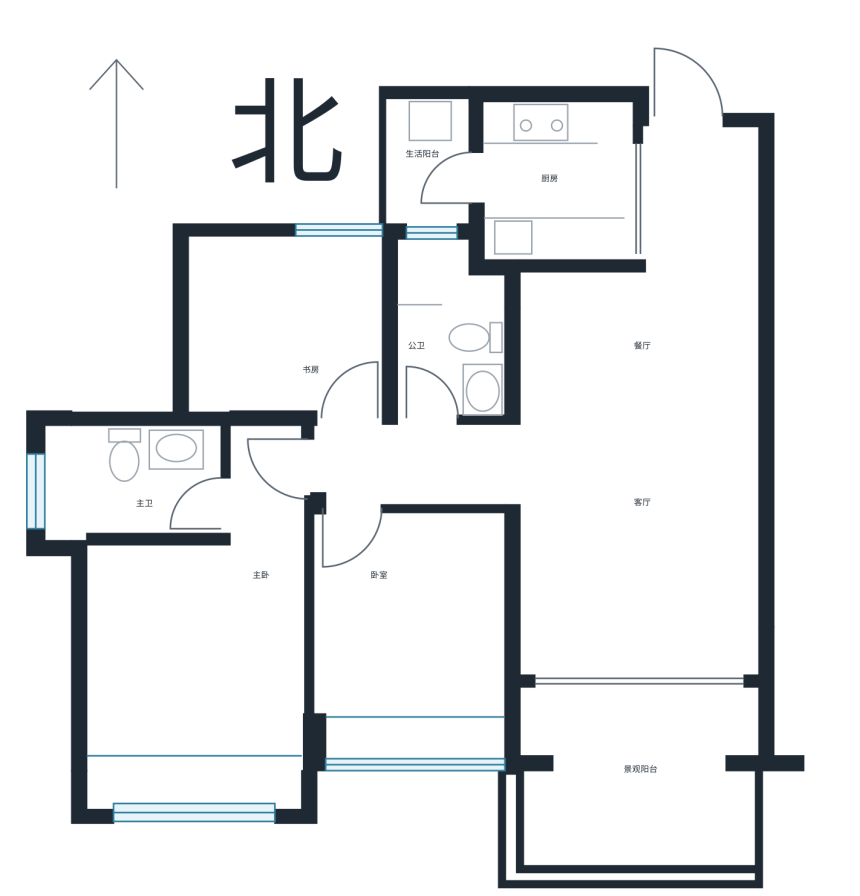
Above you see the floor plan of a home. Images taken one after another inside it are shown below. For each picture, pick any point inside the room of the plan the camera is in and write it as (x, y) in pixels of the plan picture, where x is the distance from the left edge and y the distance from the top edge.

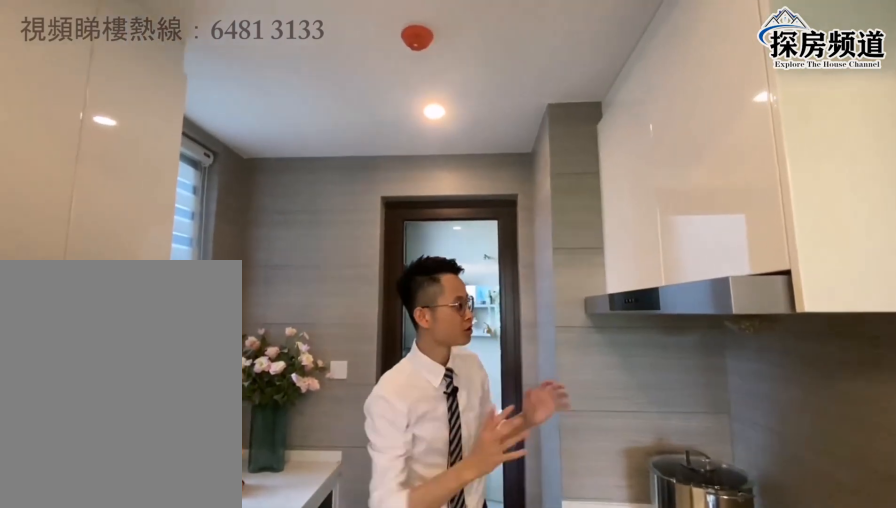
(579, 205)
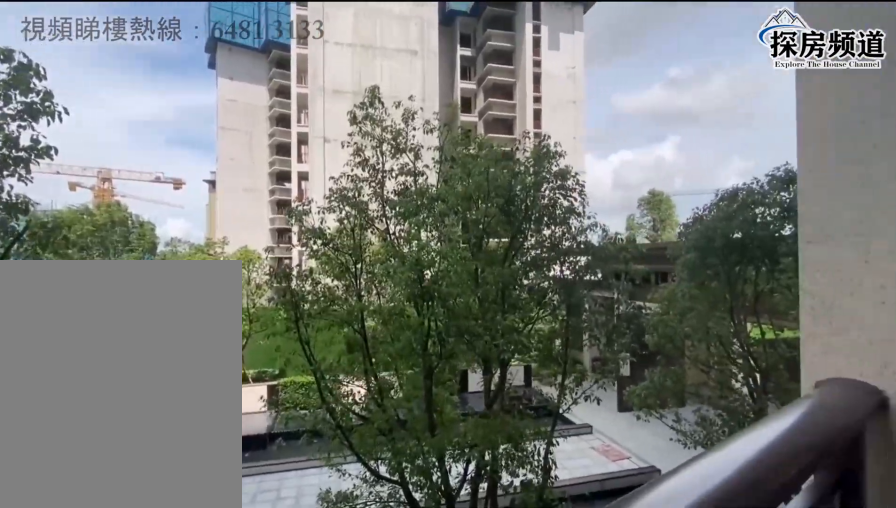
(637, 769)
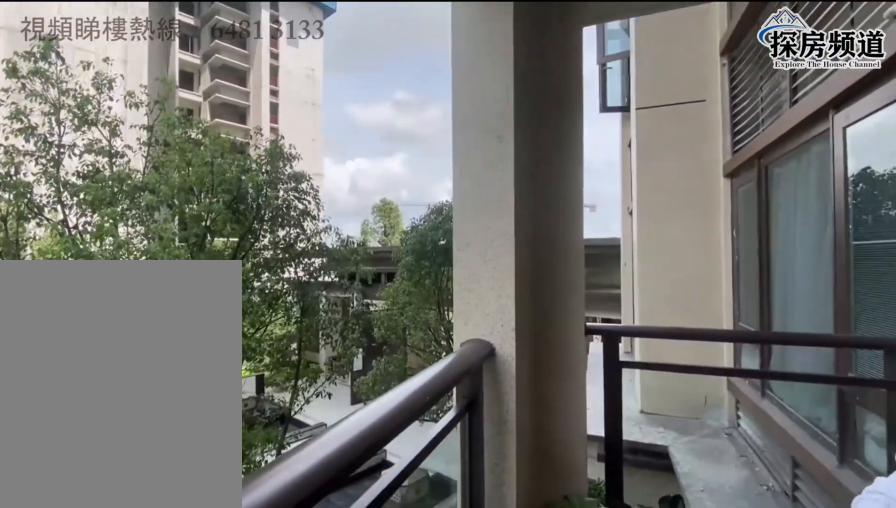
(637, 766)
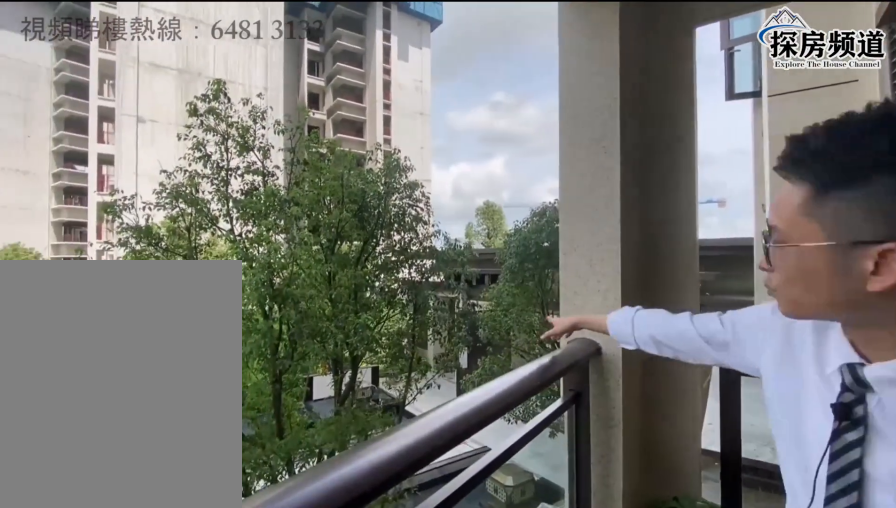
(636, 769)
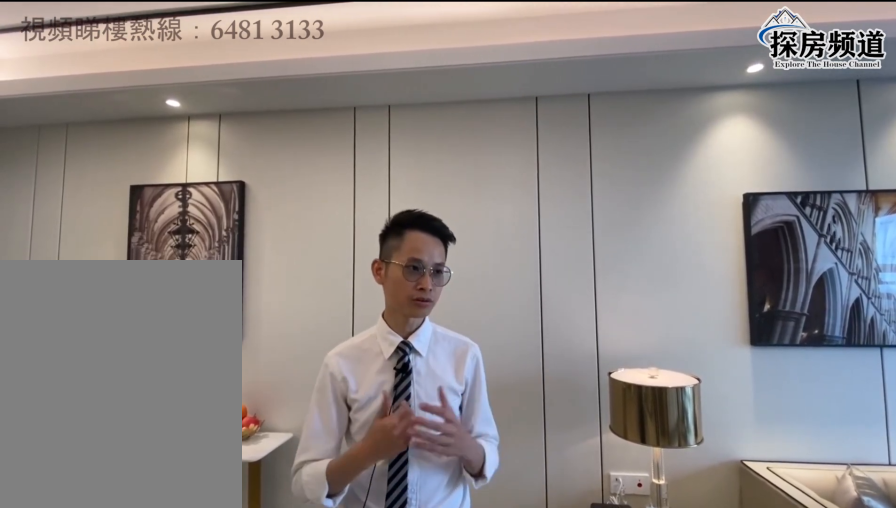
(662, 431)
